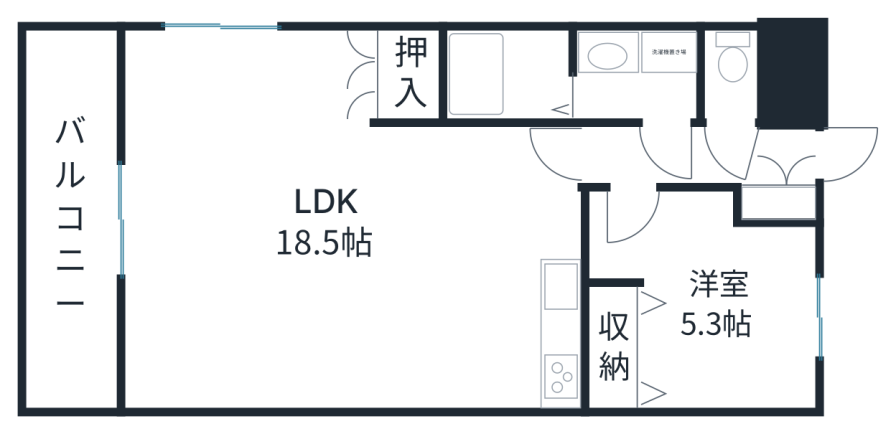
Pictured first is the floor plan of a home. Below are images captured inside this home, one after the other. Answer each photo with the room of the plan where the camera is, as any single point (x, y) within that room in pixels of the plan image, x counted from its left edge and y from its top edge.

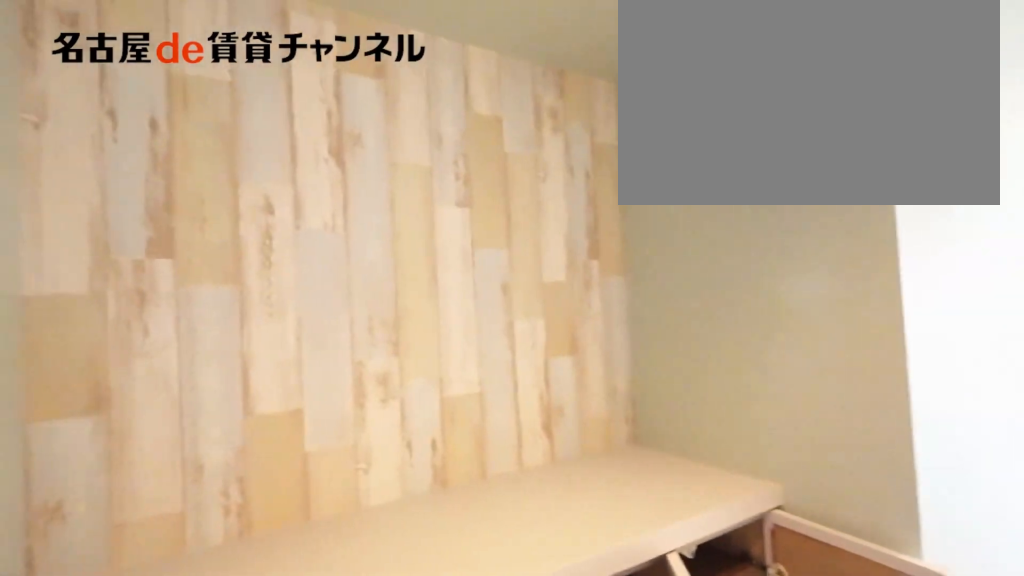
(785, 176)
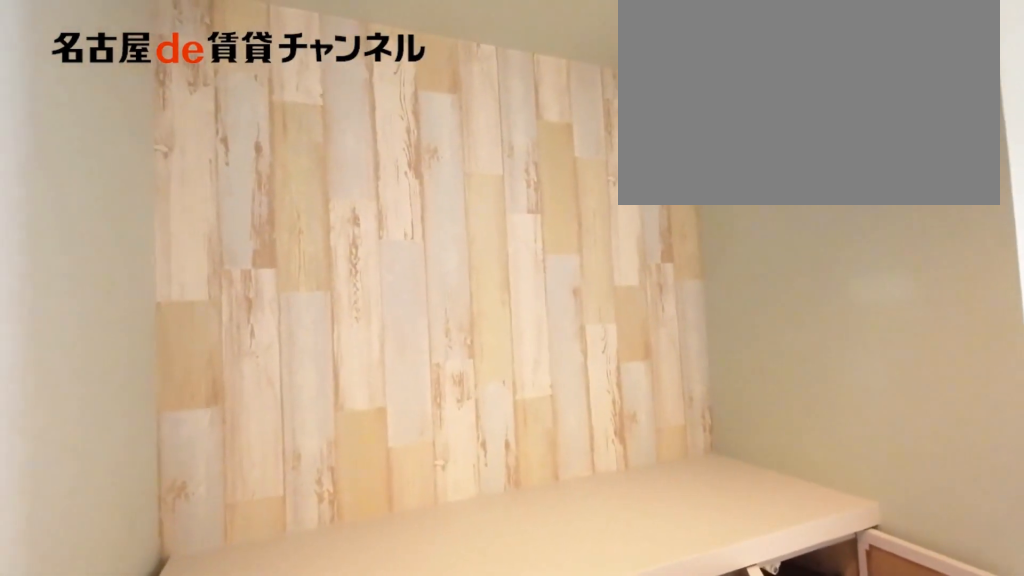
(785, 176)
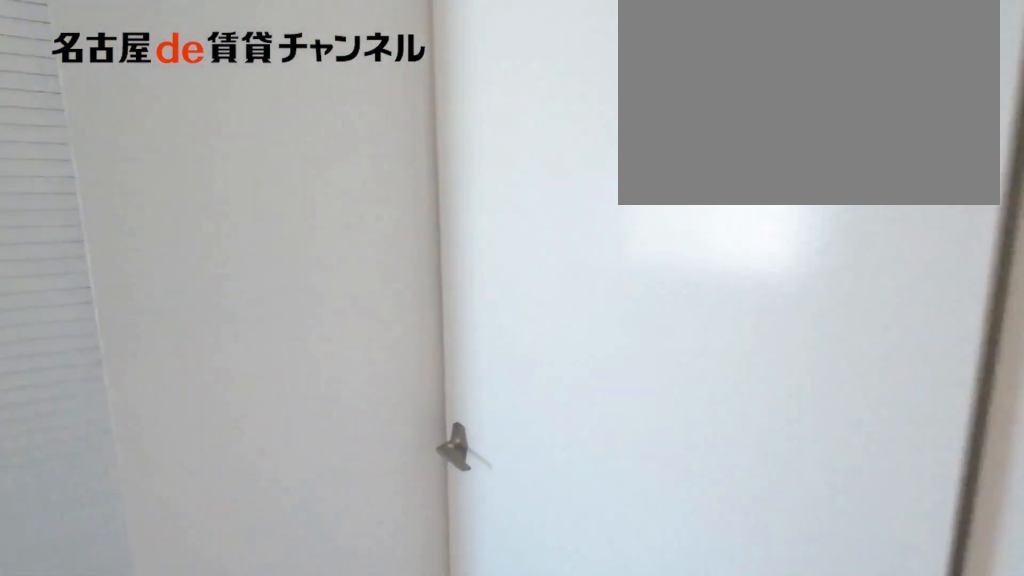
(669, 156)
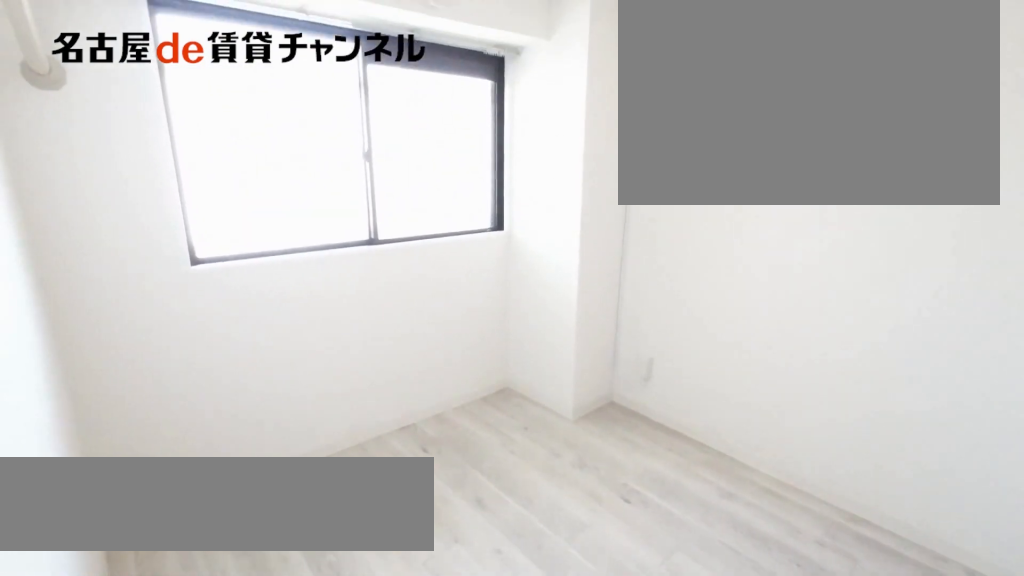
(702, 303)
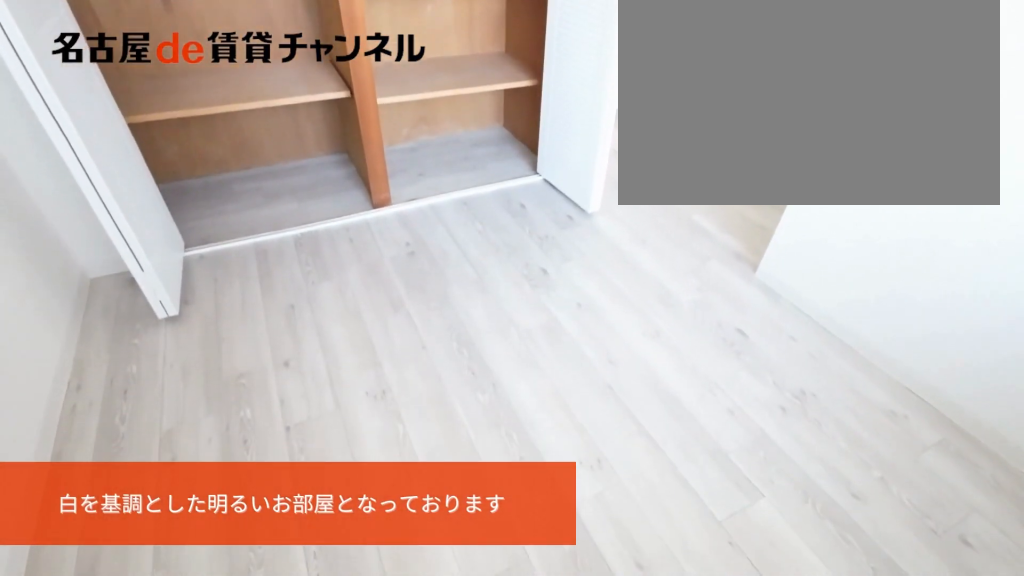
(702, 303)
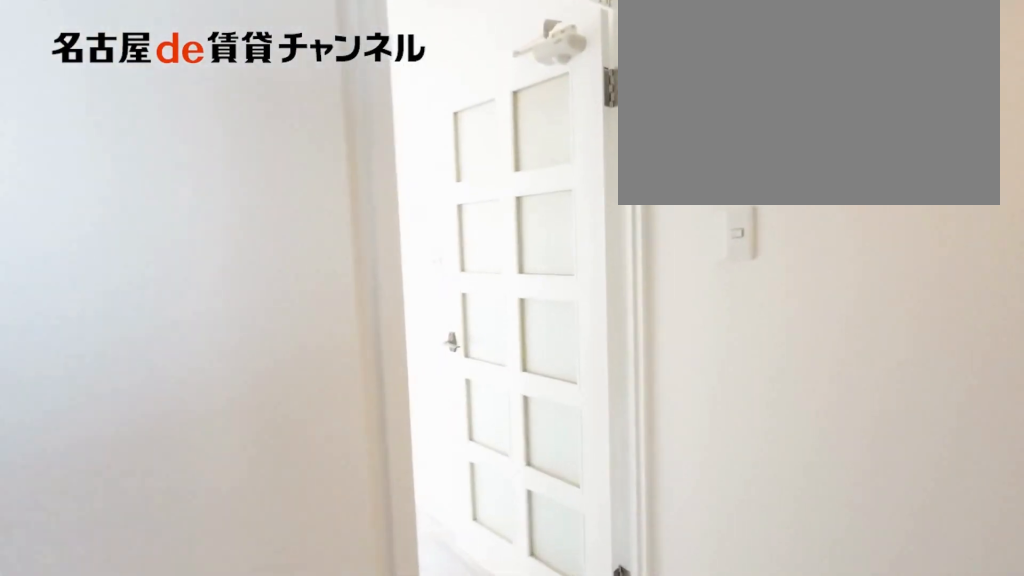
(618, 154)
